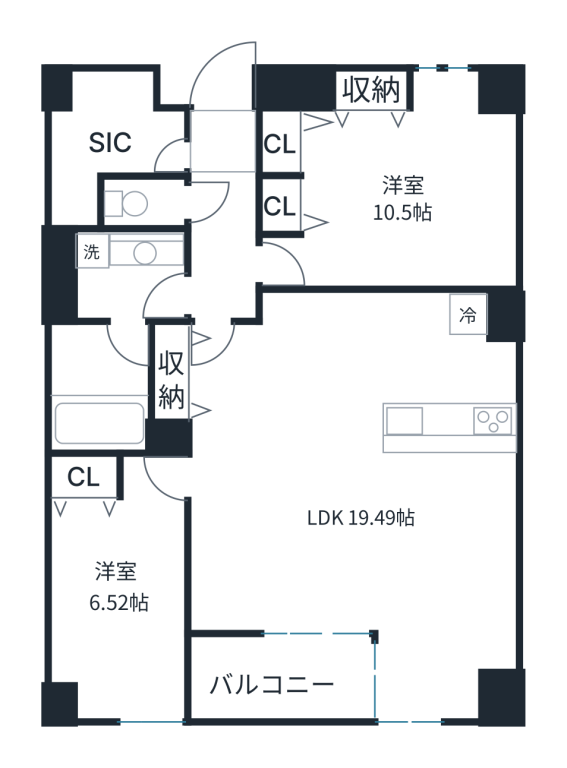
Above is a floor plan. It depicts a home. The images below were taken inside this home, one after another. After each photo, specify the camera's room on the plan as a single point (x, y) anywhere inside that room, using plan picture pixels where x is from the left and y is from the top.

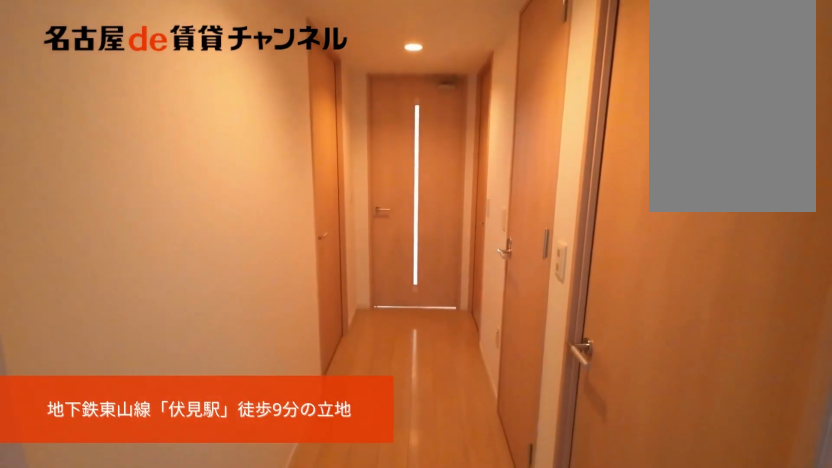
(221, 139)
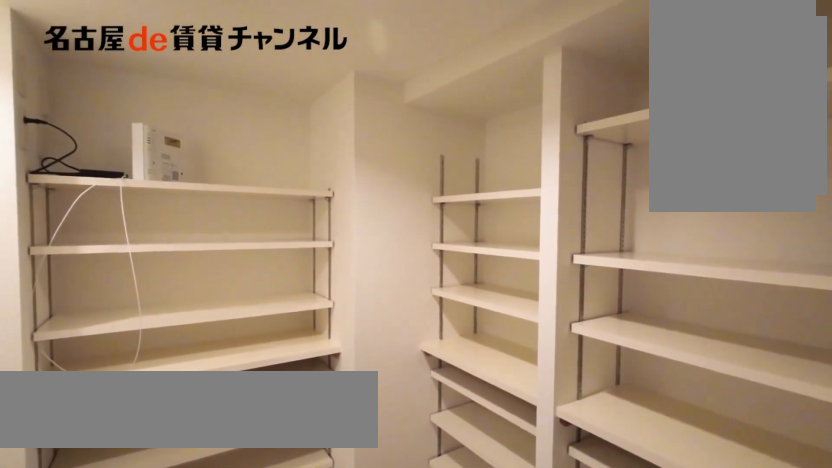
(114, 137)
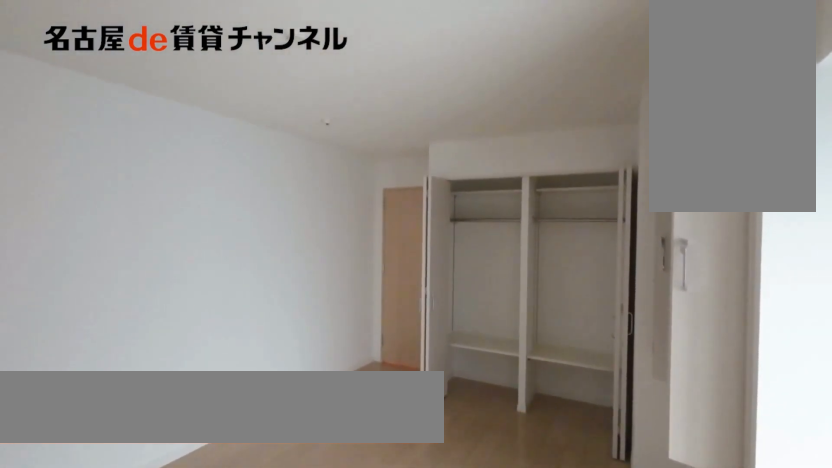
(385, 178)
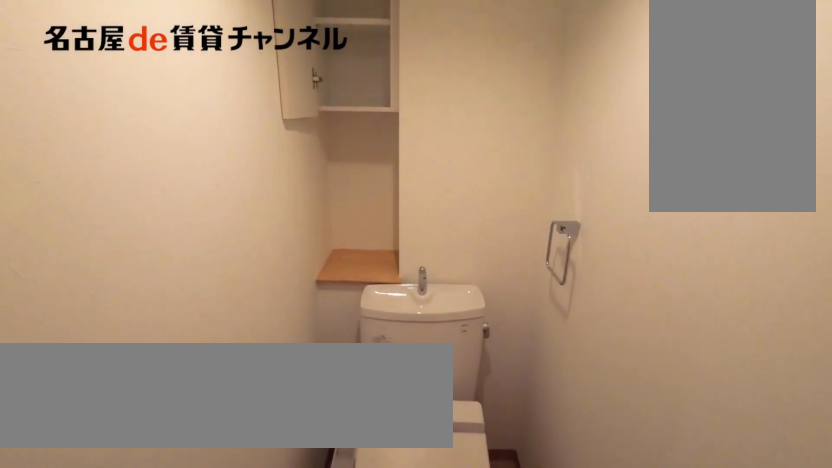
(142, 202)
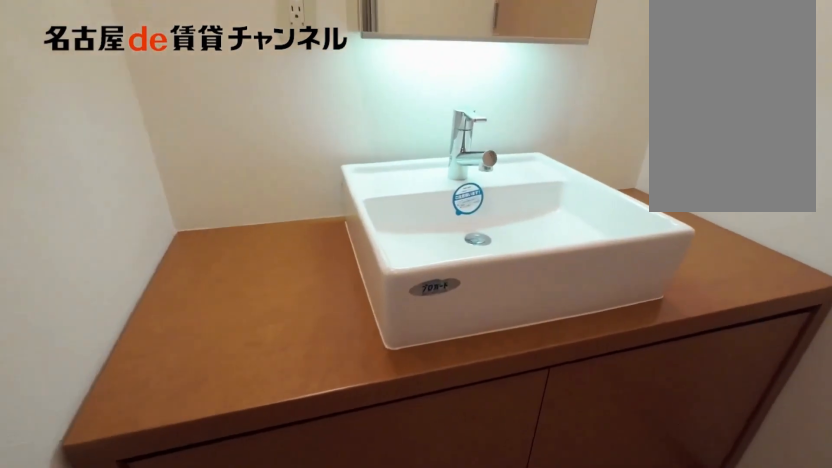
(125, 275)
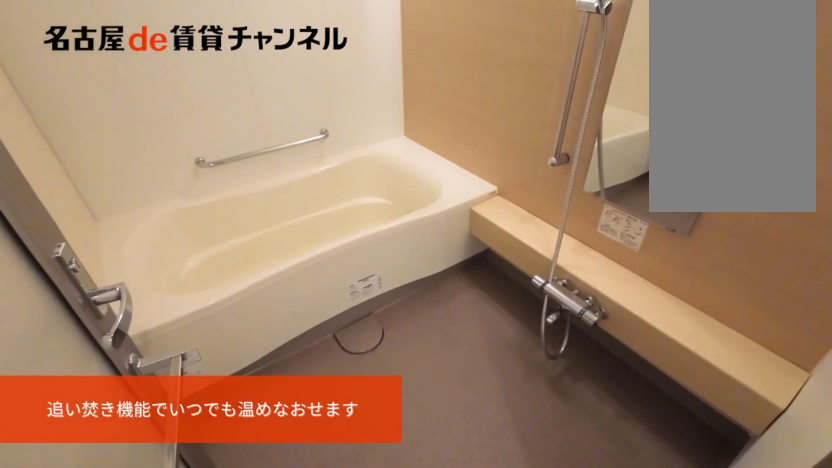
(105, 386)
